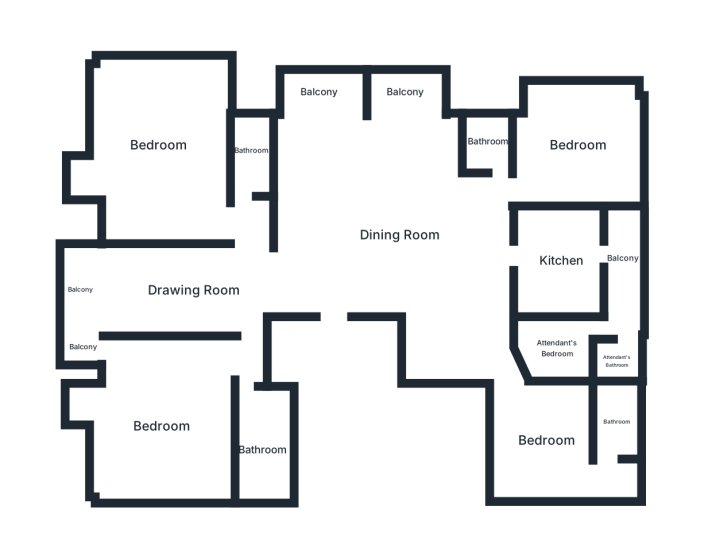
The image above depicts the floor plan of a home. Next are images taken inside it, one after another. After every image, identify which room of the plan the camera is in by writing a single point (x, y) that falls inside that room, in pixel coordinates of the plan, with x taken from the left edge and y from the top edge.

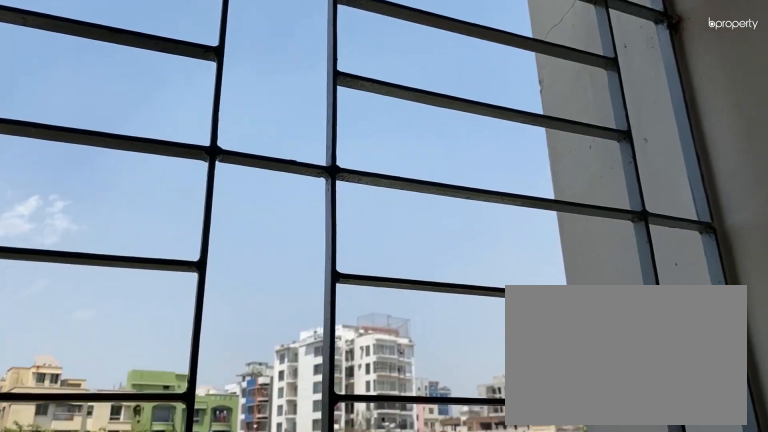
(405, 93)
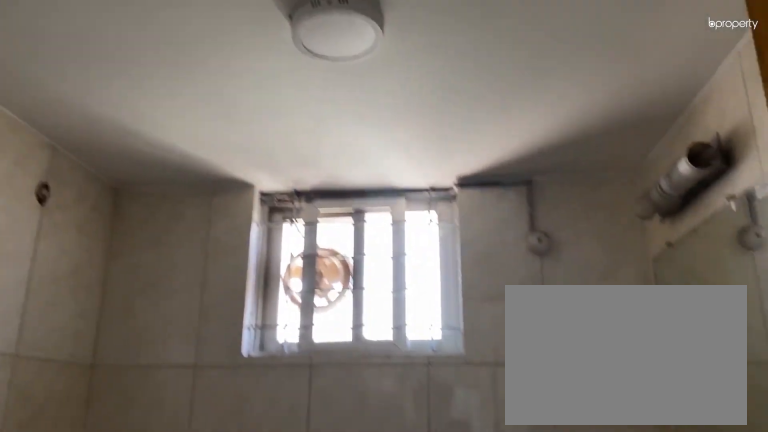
(489, 142)
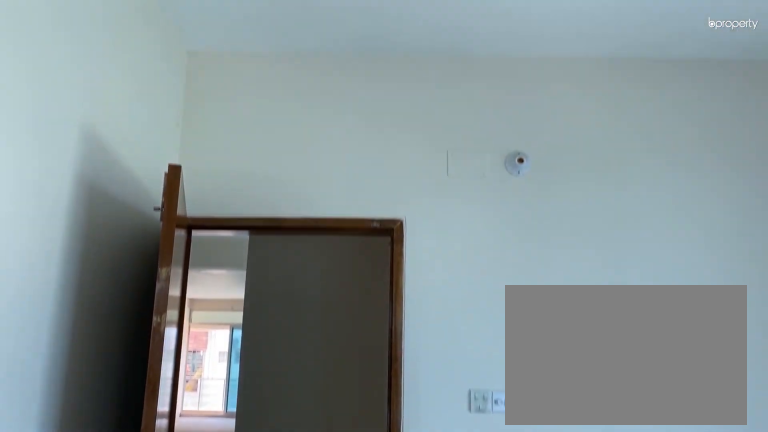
(577, 144)
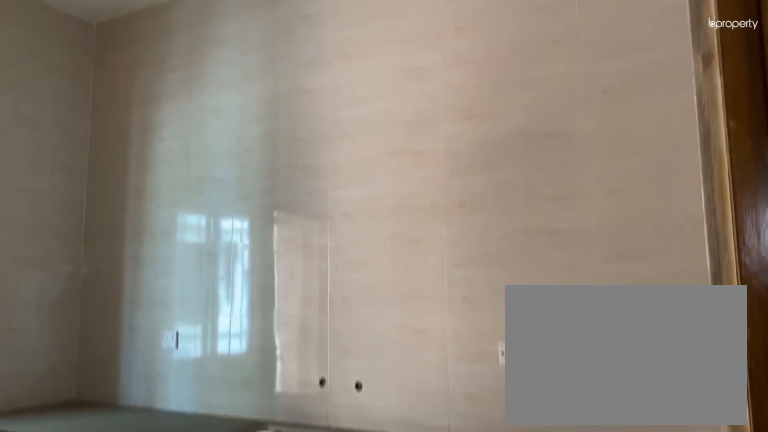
(561, 261)
